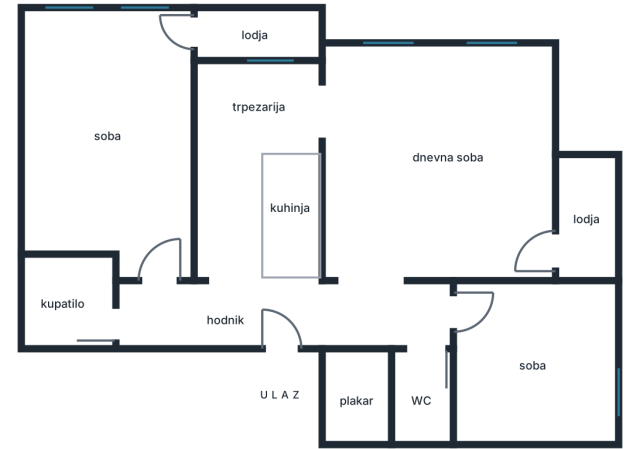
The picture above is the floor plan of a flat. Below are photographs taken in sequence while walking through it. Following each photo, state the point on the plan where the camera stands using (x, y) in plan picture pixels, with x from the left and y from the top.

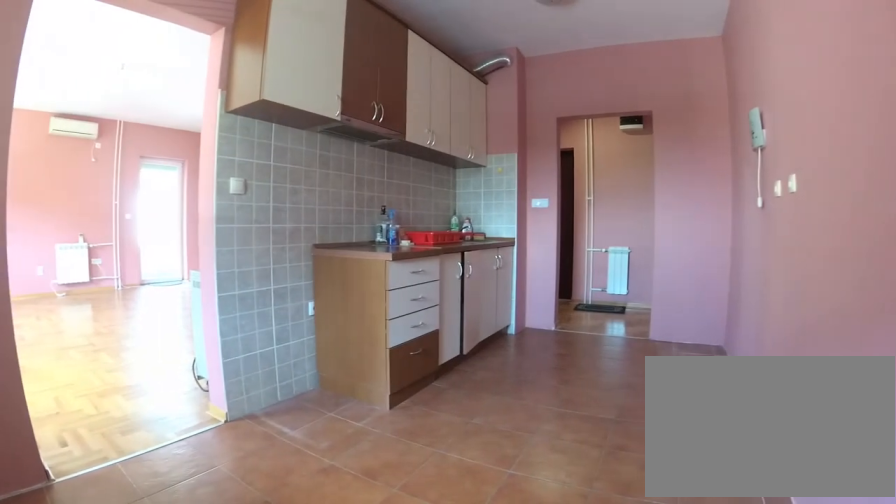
(216, 91)
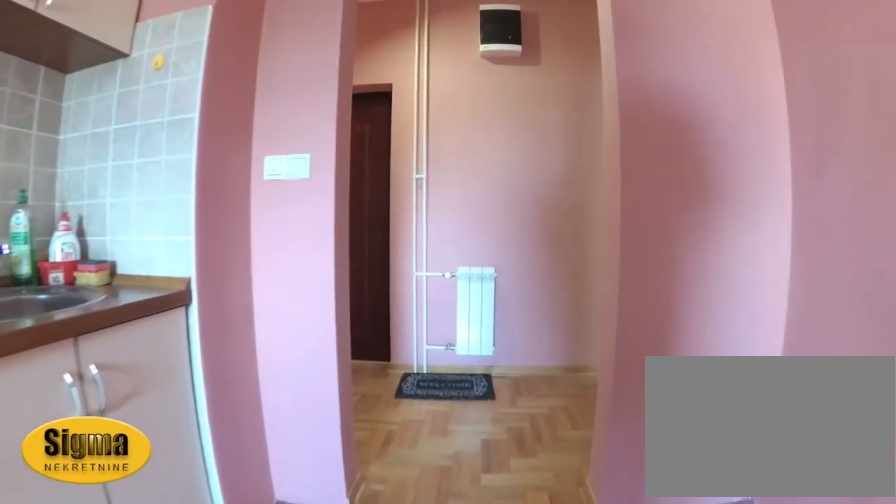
(229, 206)
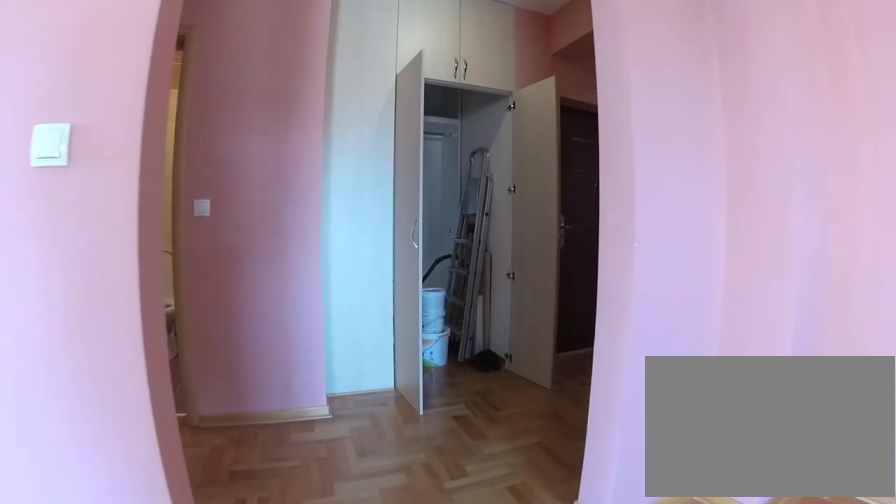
(380, 232)
